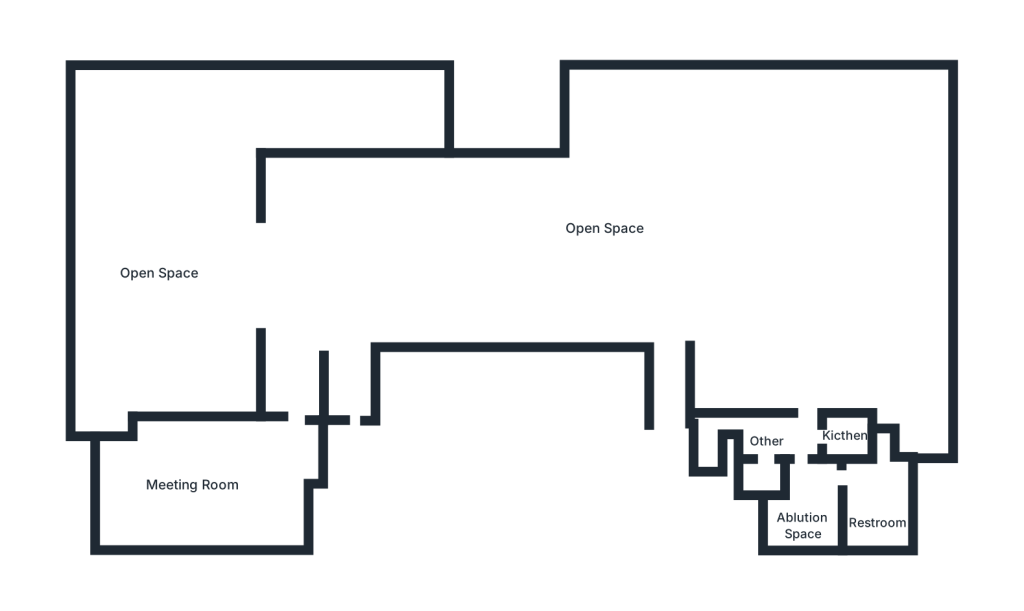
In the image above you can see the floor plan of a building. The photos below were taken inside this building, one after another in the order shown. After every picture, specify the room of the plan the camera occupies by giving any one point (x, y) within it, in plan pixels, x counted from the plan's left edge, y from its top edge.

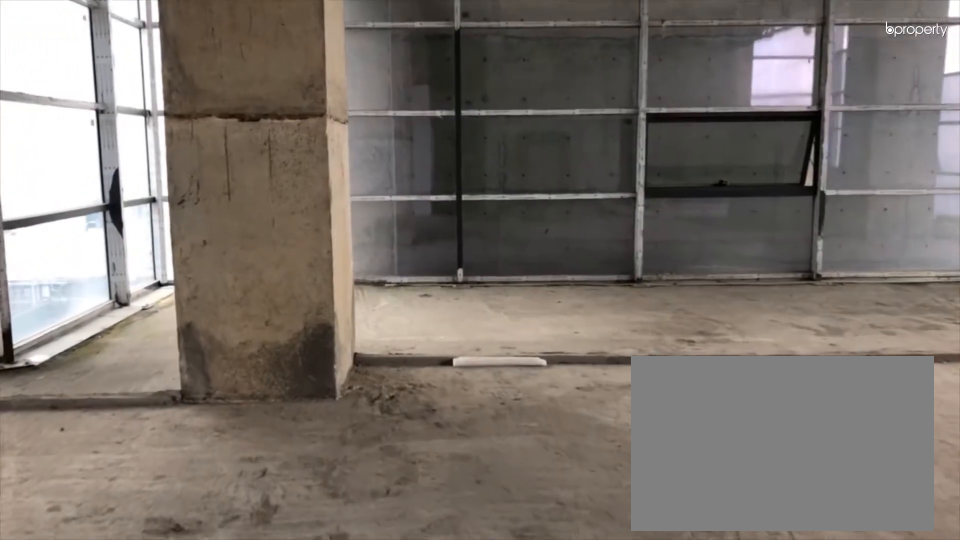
(666, 288)
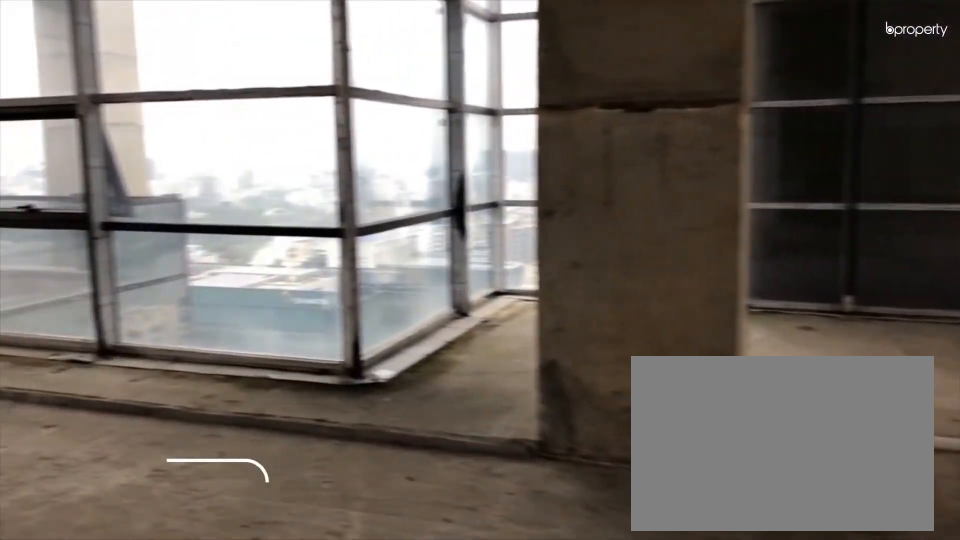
(666, 288)
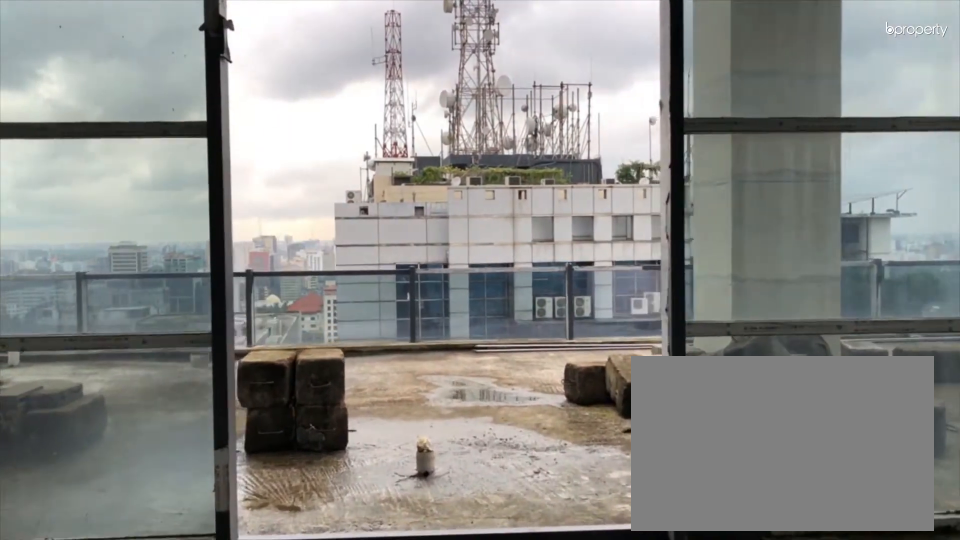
(334, 263)
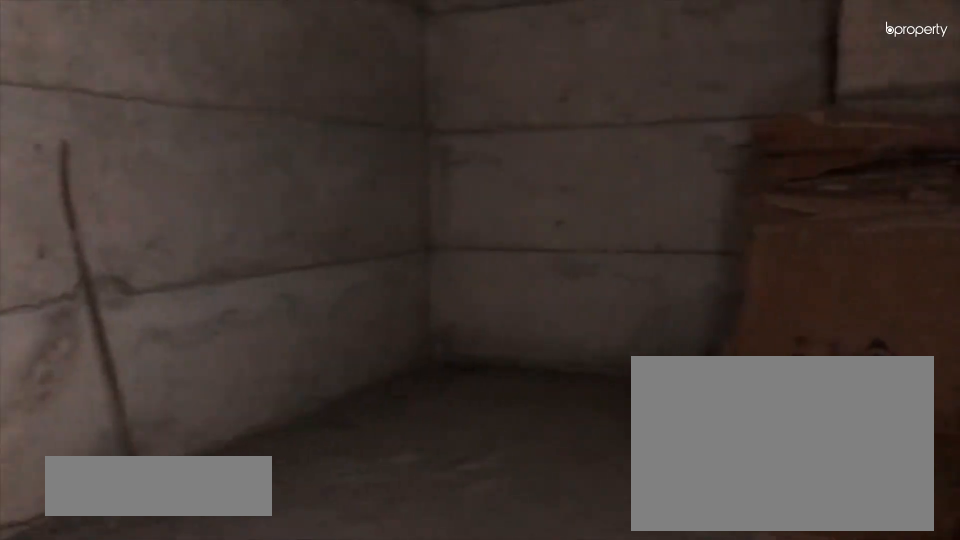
(223, 471)
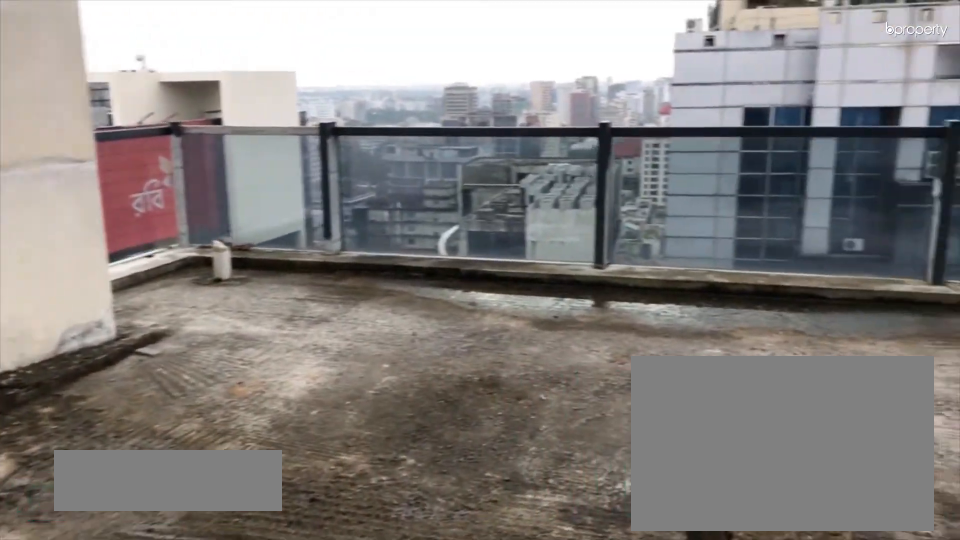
(169, 283)
